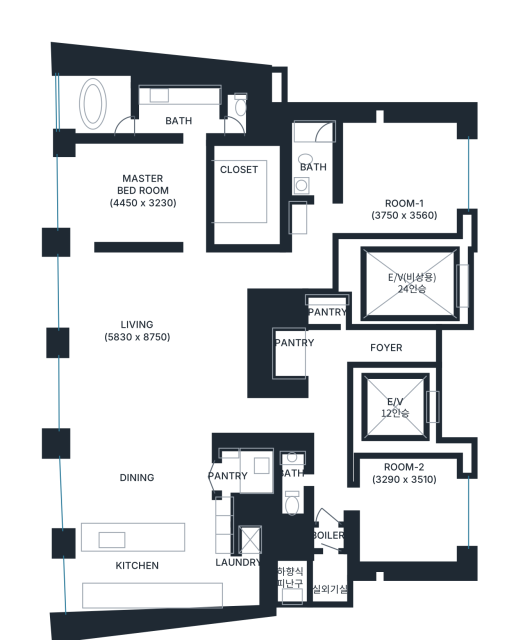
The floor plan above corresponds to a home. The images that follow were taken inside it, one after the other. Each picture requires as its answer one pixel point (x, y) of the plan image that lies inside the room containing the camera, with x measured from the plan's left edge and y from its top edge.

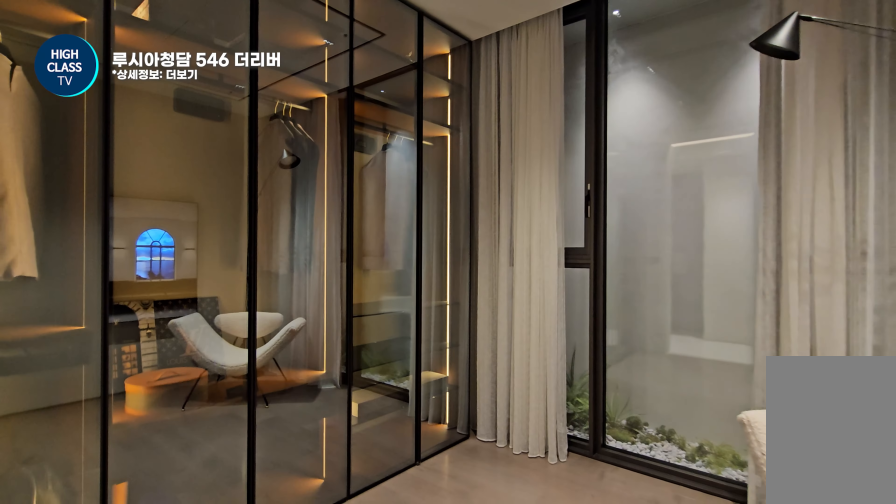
(406, 508)
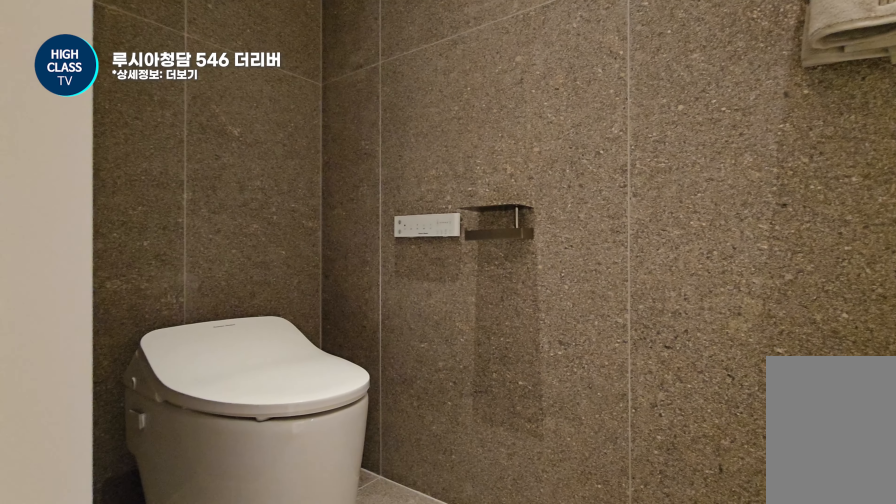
(293, 479)
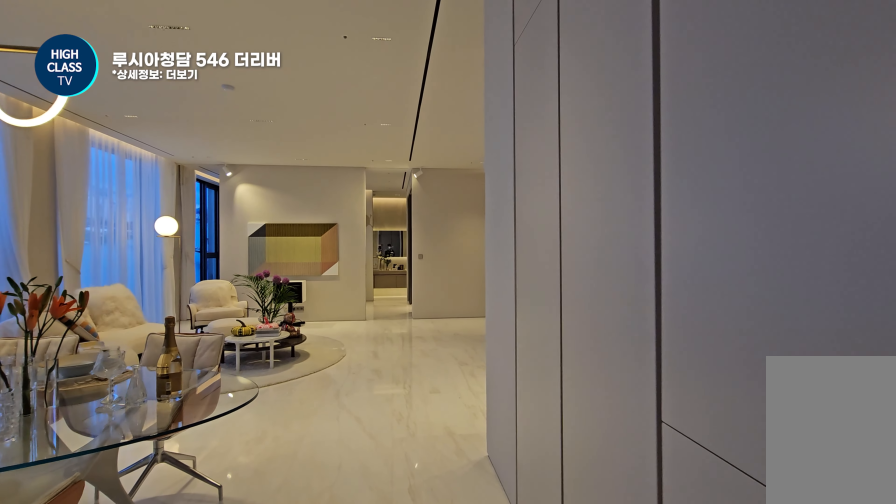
(162, 505)
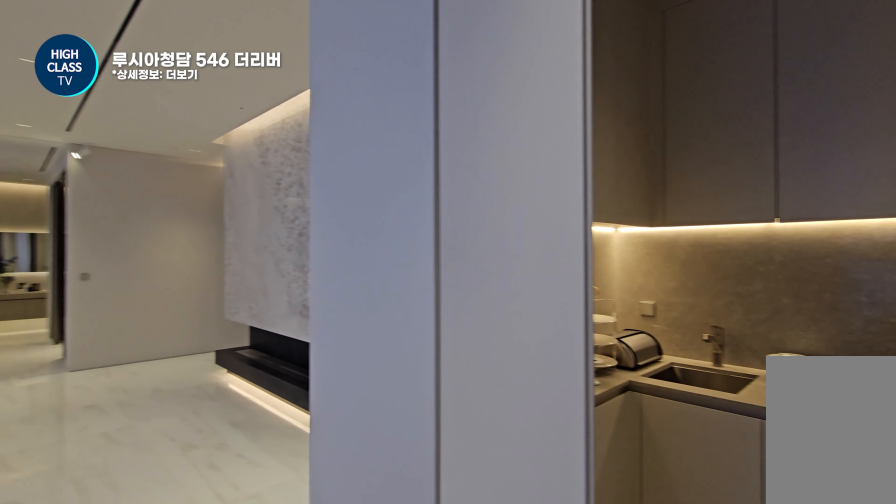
(162, 505)
